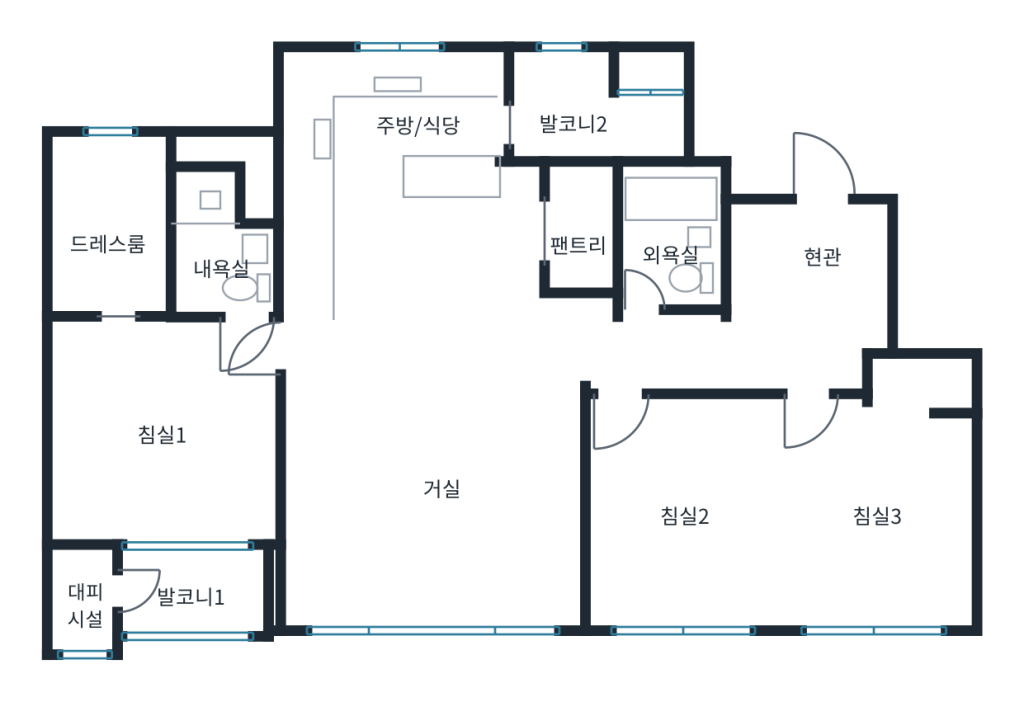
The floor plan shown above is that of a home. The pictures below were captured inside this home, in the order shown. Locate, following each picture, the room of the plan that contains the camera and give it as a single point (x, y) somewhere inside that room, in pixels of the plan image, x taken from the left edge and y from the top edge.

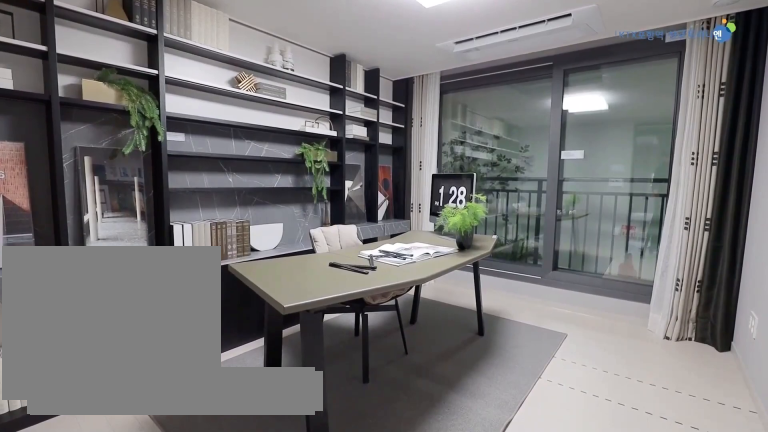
(686, 509)
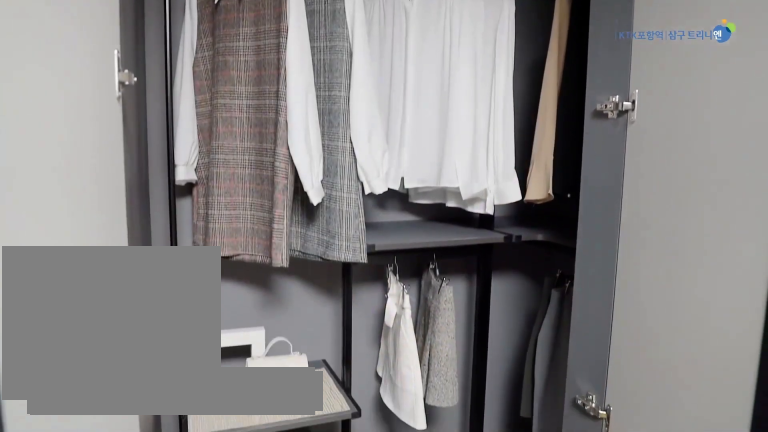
(879, 499)
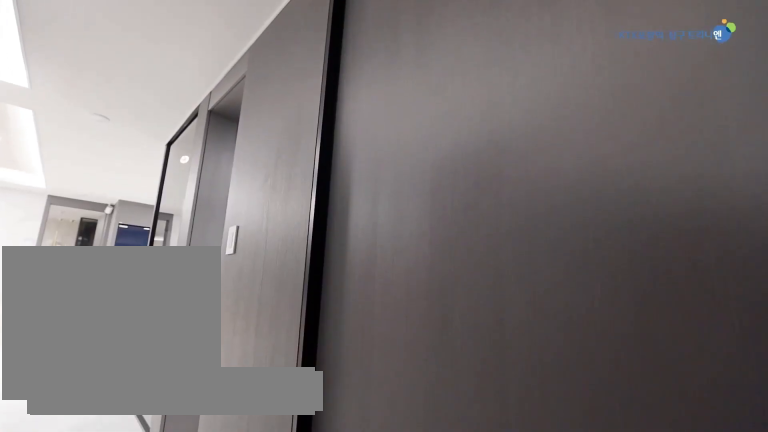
(717, 351)
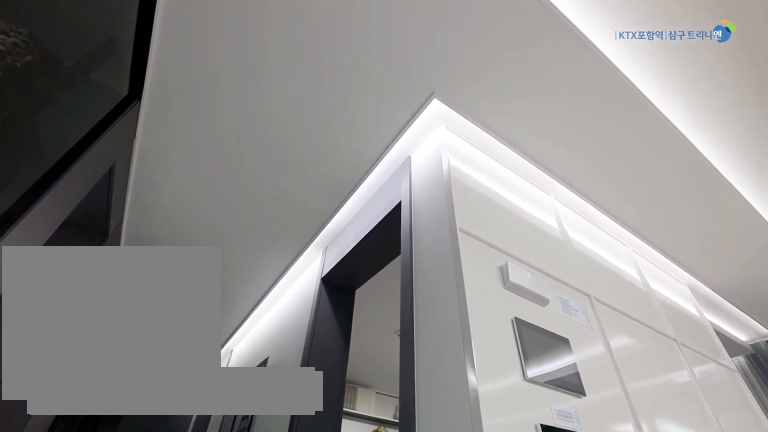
(718, 354)
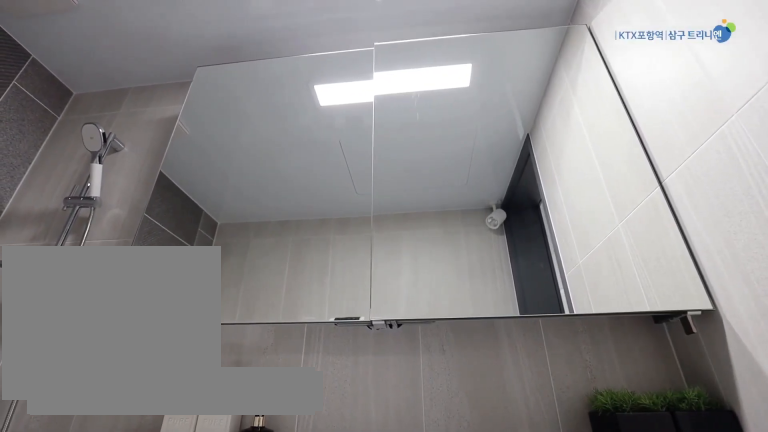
(668, 242)
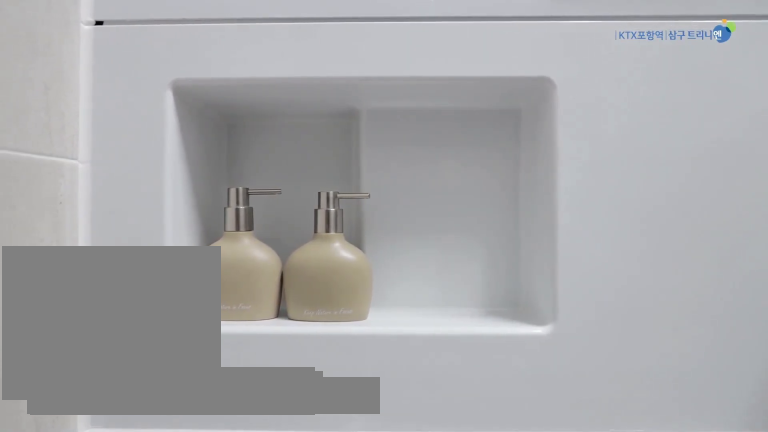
(670, 243)
